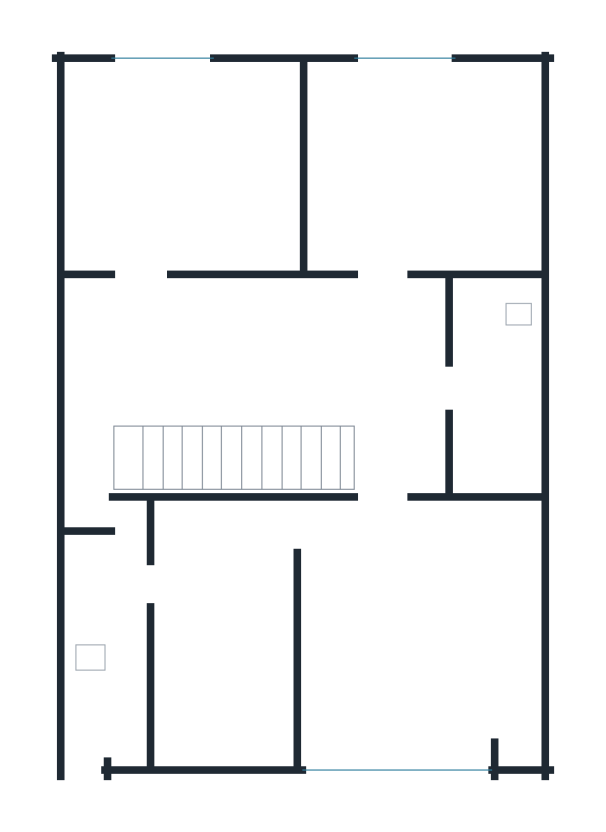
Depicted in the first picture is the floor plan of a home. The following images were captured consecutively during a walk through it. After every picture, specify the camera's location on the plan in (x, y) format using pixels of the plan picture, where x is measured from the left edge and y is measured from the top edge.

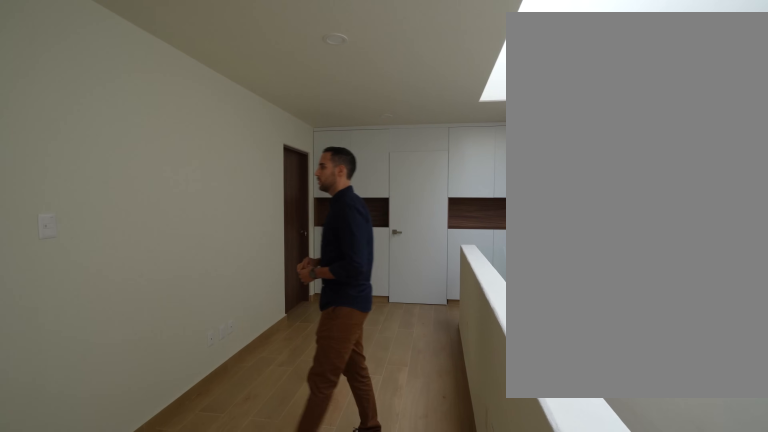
(86, 442)
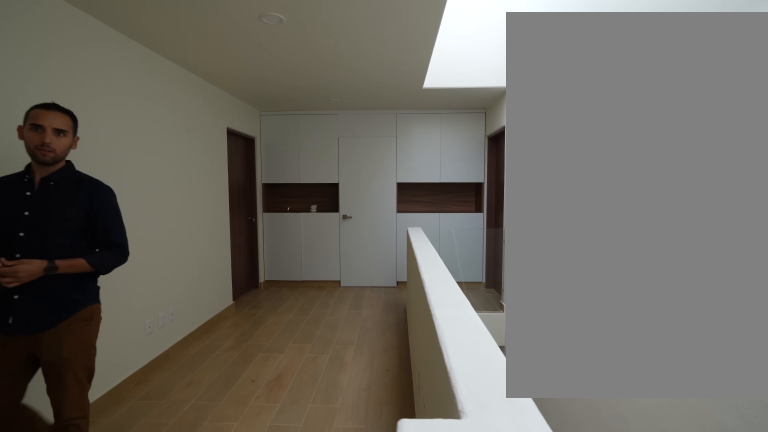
(86, 416)
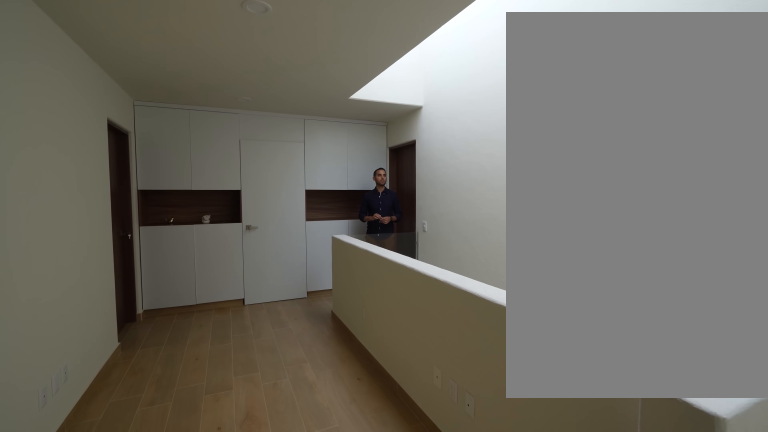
(79, 359)
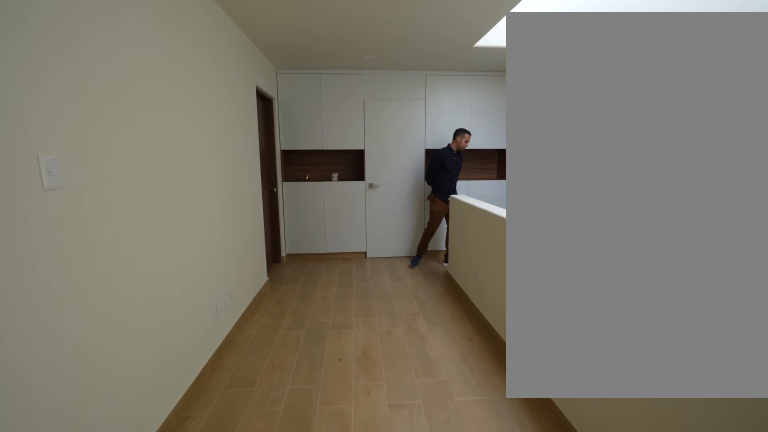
(90, 339)
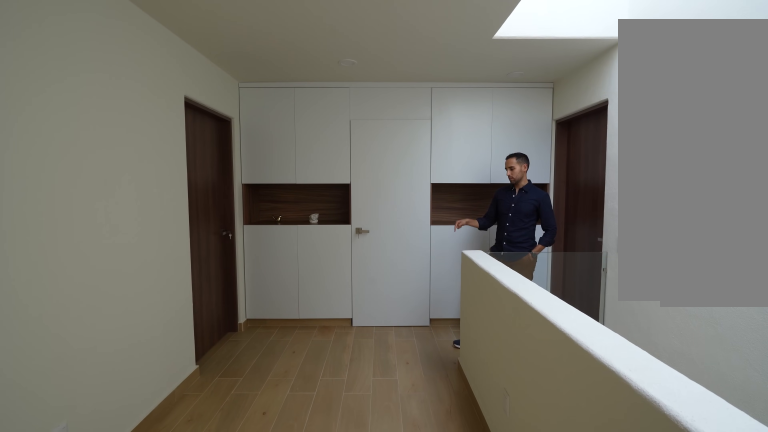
(134, 359)
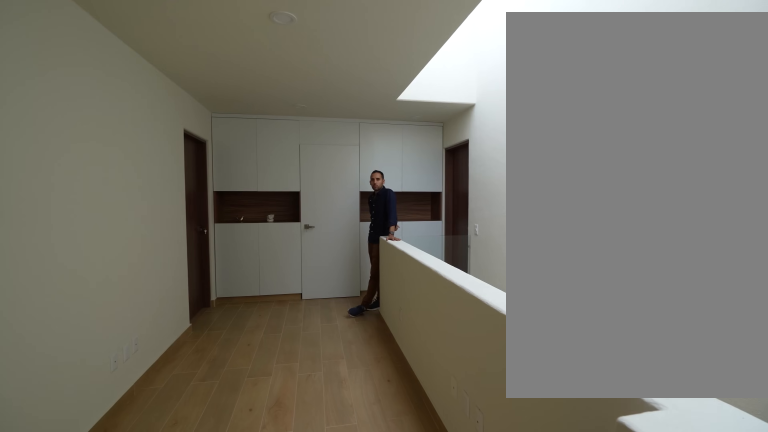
(94, 391)
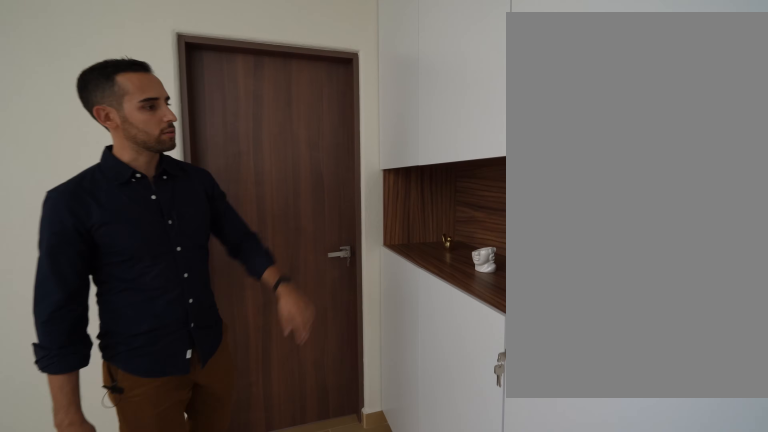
(376, 430)
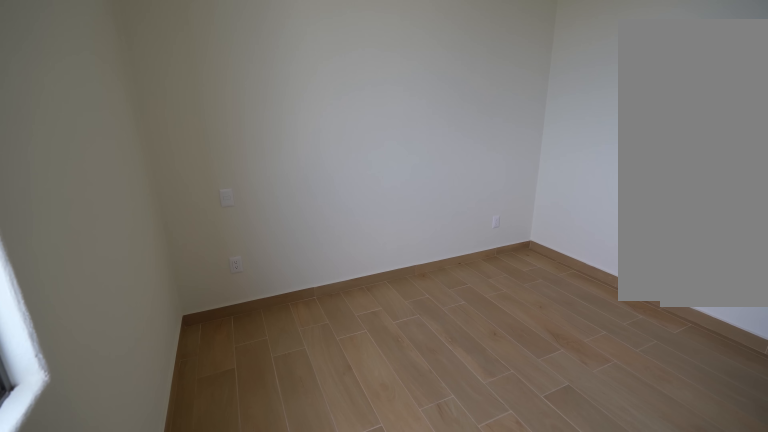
(368, 86)
